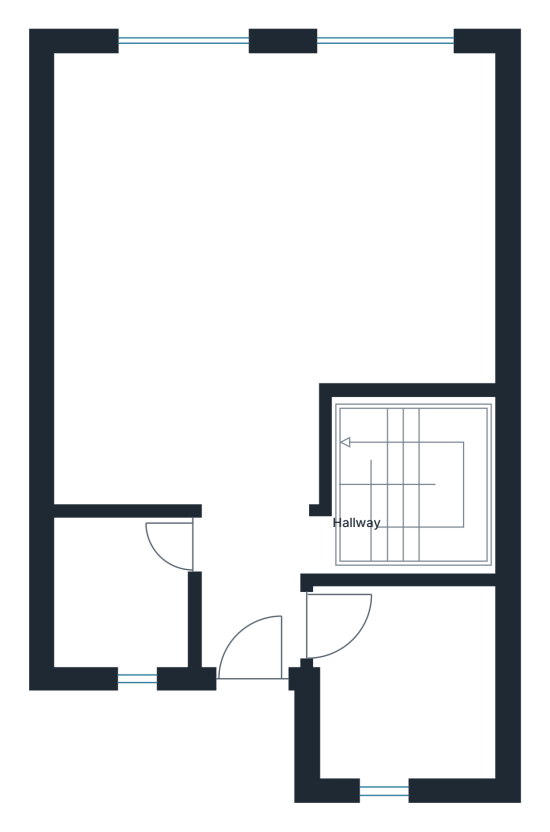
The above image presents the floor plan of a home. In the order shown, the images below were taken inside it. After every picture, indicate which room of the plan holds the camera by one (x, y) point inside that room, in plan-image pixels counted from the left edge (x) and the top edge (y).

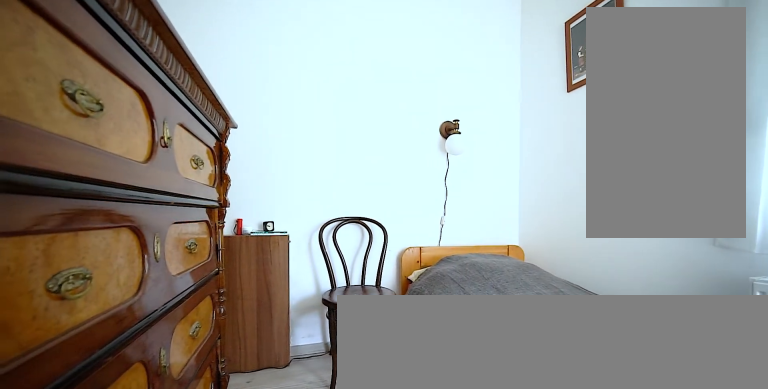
(410, 697)
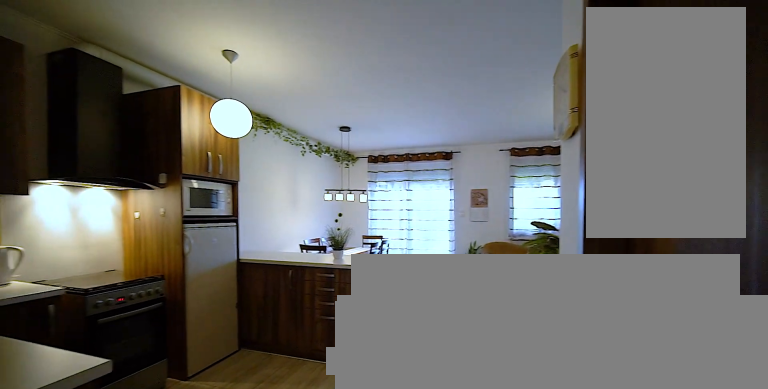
(278, 241)
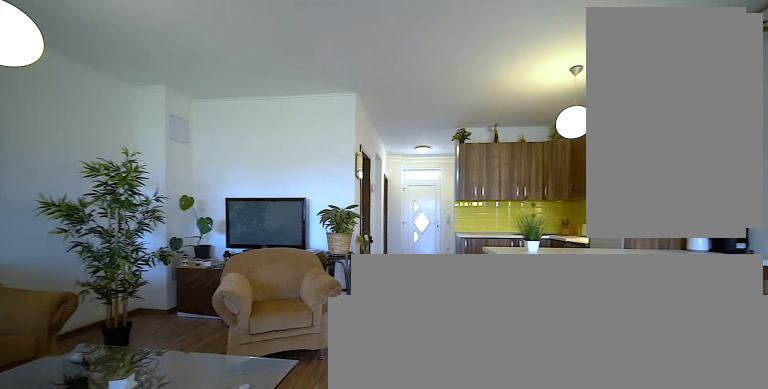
(278, 242)
